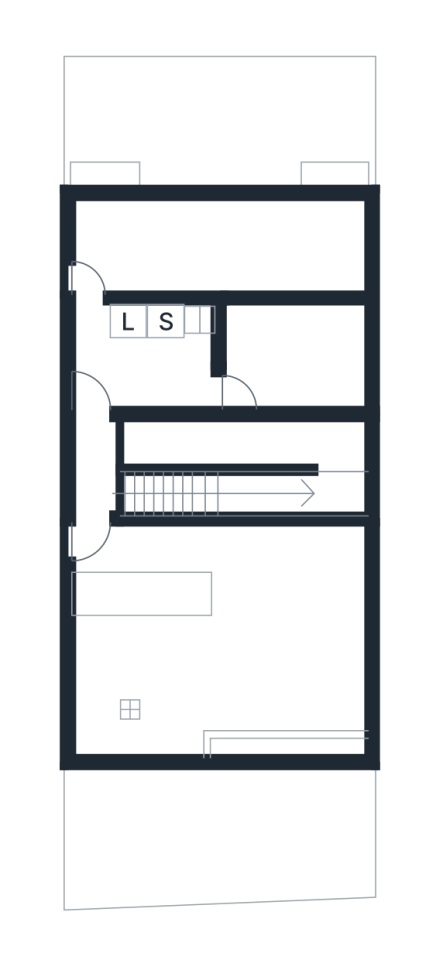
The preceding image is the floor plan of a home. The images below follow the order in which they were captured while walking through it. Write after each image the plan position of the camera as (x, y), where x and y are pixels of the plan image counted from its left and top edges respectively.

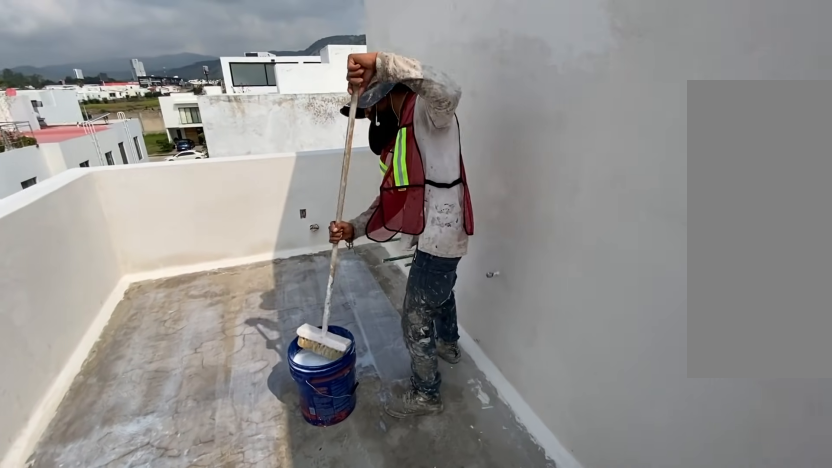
(159, 243)
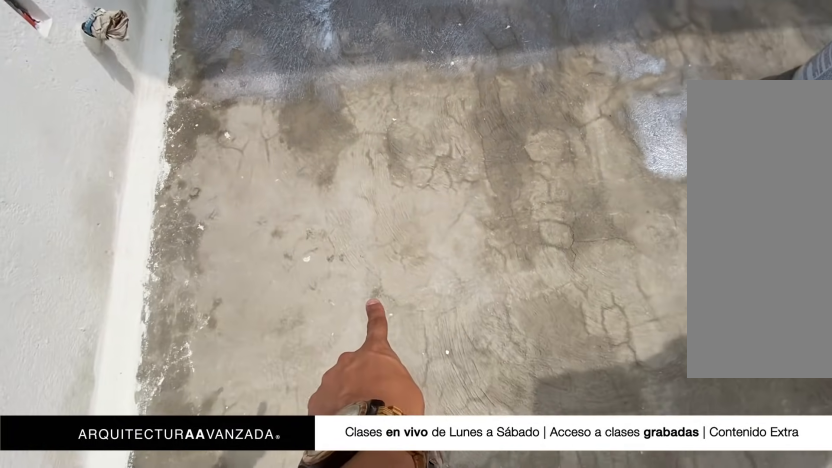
(287, 237)
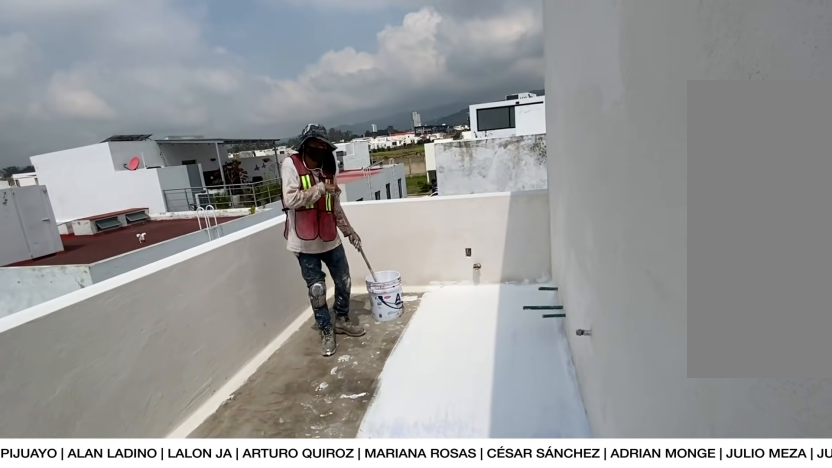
(109, 274)
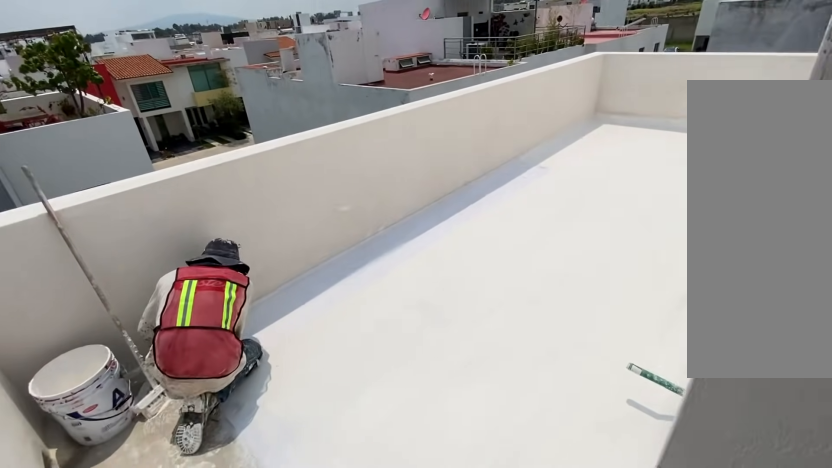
(84, 283)
